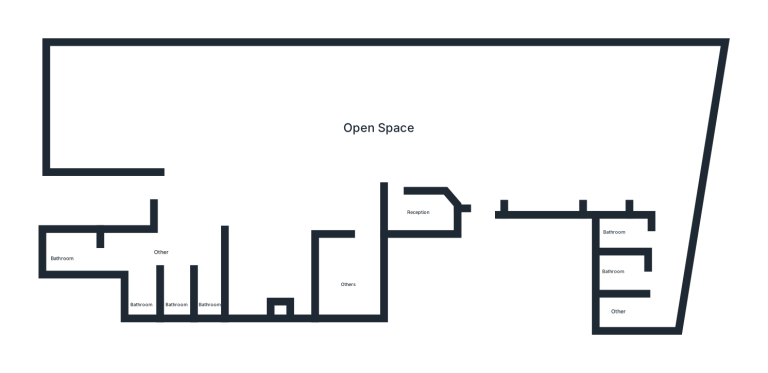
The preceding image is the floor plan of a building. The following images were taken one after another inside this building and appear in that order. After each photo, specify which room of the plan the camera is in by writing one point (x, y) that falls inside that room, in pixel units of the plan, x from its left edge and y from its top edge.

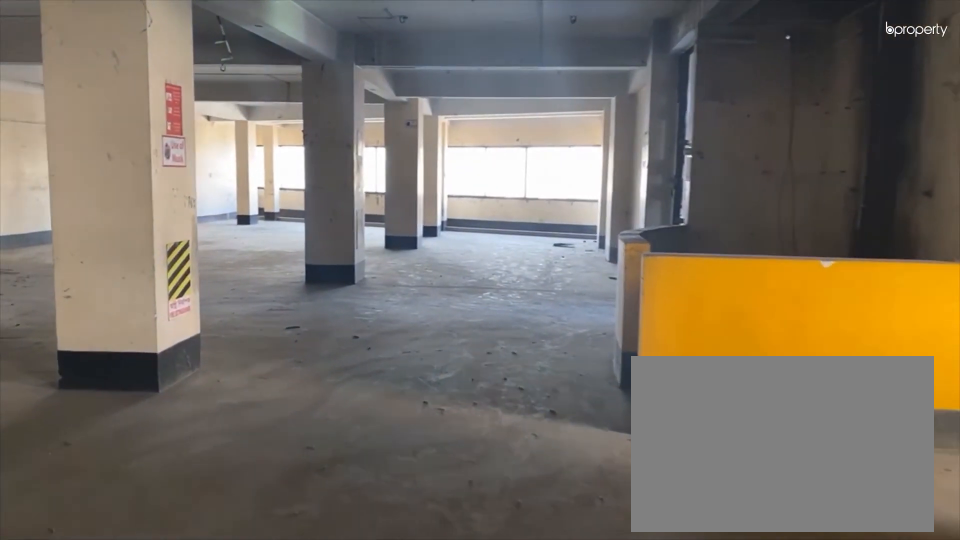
(348, 137)
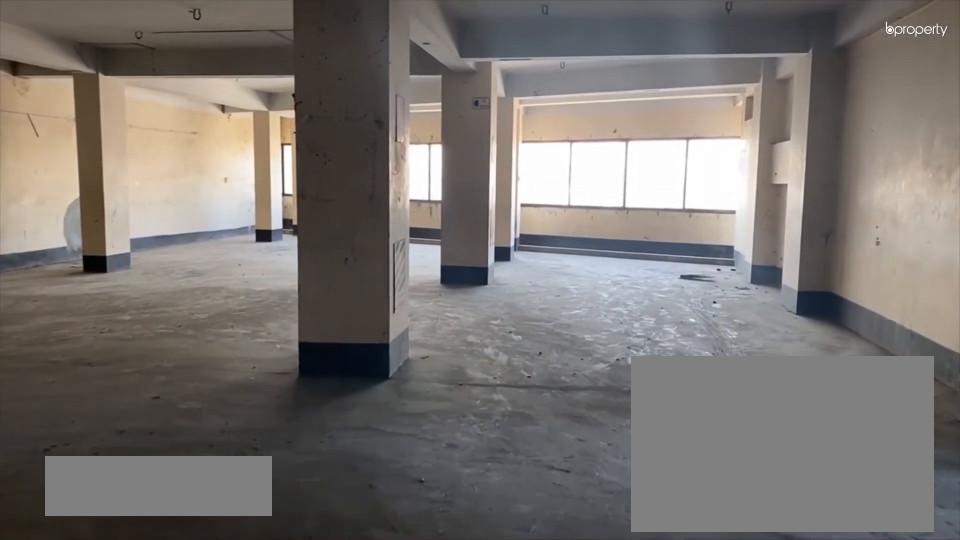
(426, 127)
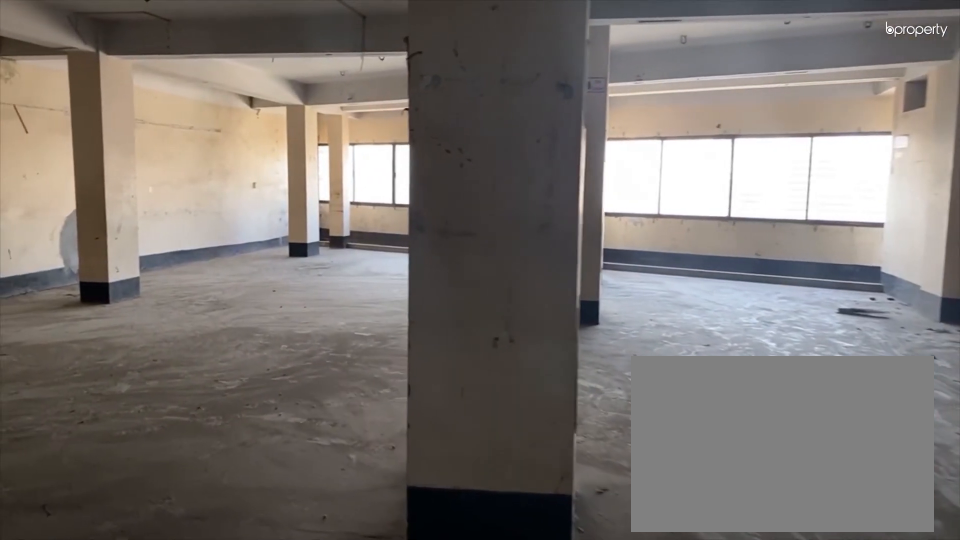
(500, 123)
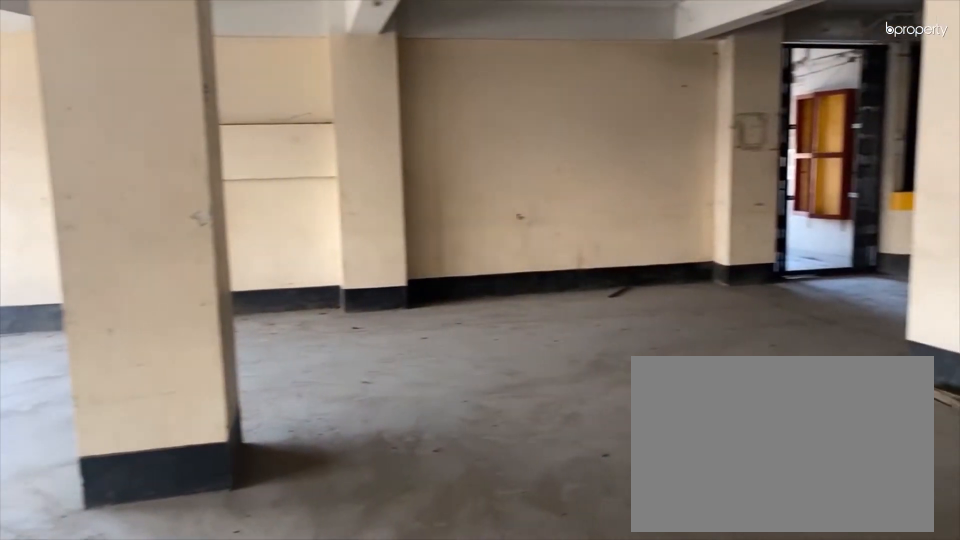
(614, 115)
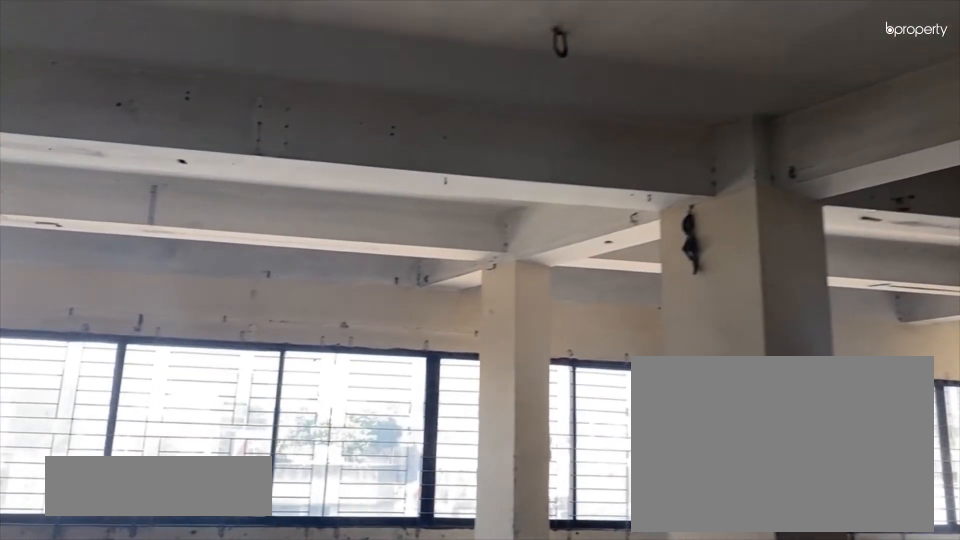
(615, 115)
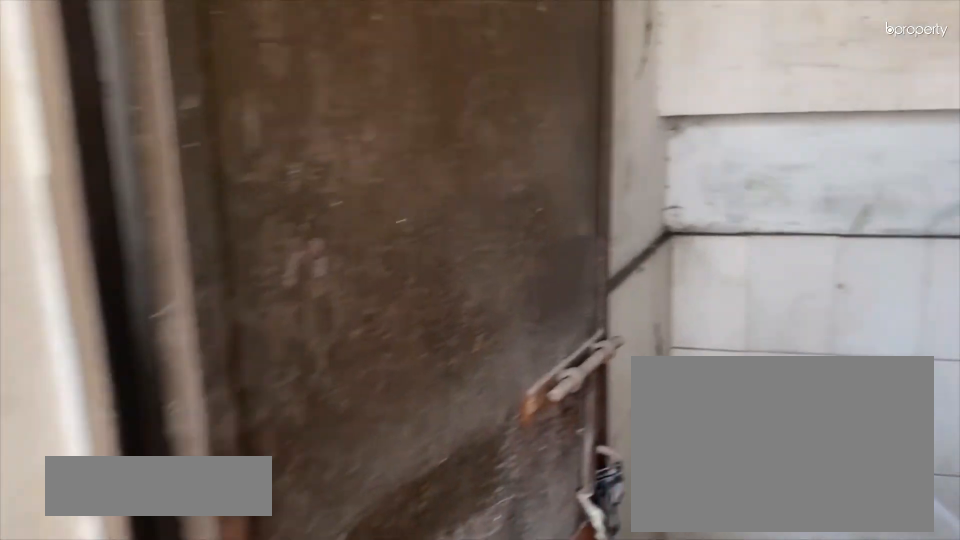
(642, 228)
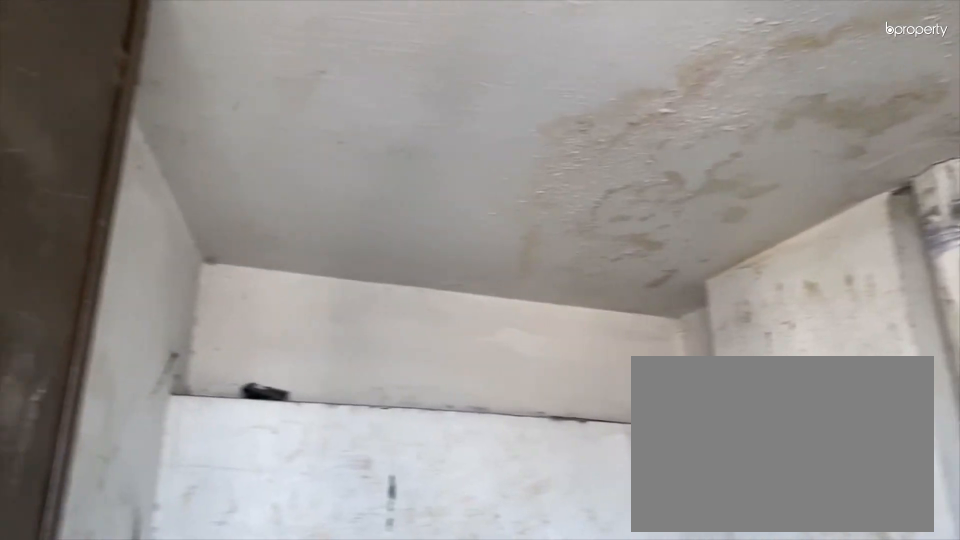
(642, 228)
